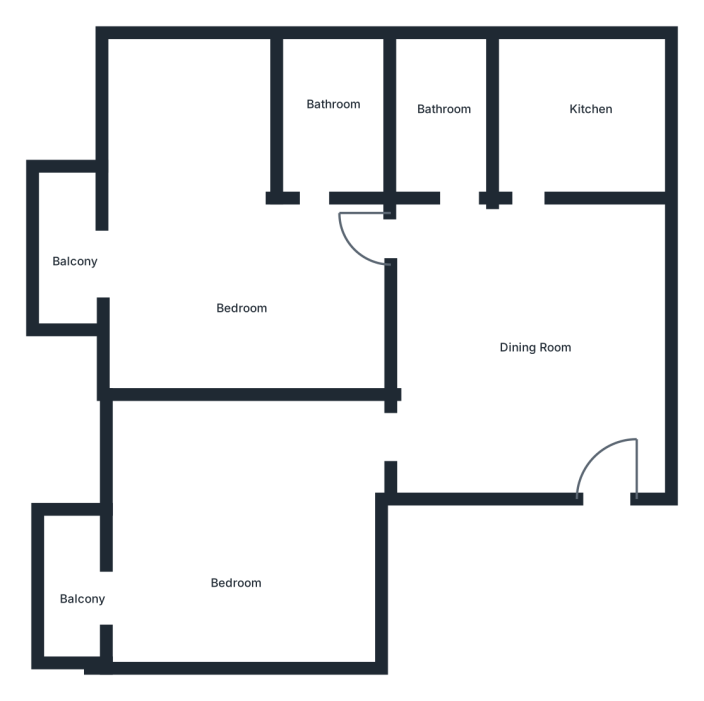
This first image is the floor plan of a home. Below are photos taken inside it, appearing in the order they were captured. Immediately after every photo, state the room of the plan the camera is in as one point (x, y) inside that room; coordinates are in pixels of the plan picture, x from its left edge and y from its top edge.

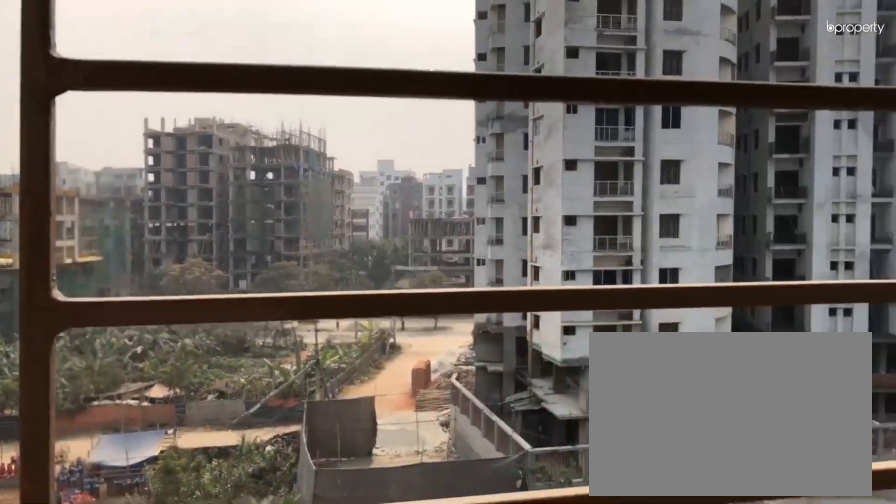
(76, 256)
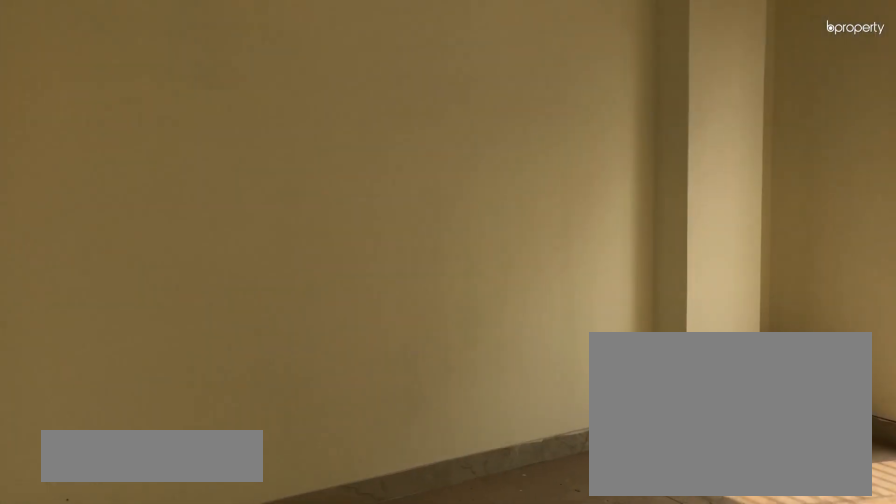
(235, 545)
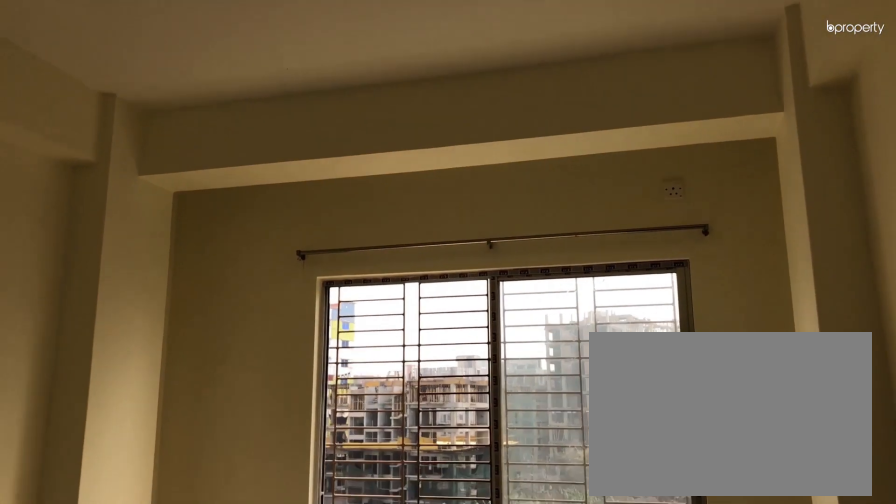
(235, 545)
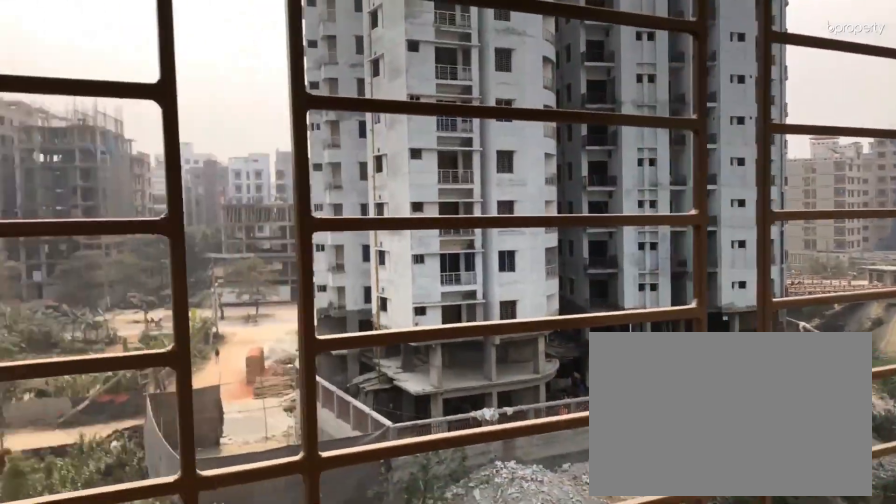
(71, 586)
